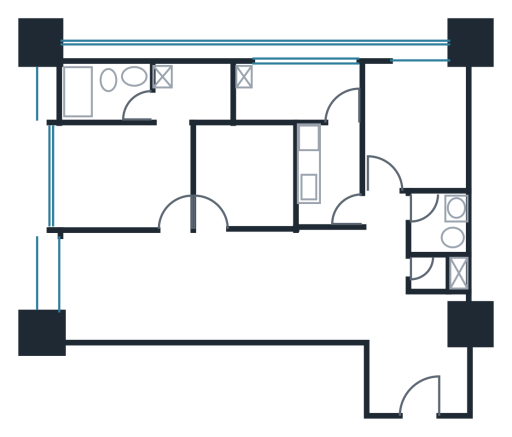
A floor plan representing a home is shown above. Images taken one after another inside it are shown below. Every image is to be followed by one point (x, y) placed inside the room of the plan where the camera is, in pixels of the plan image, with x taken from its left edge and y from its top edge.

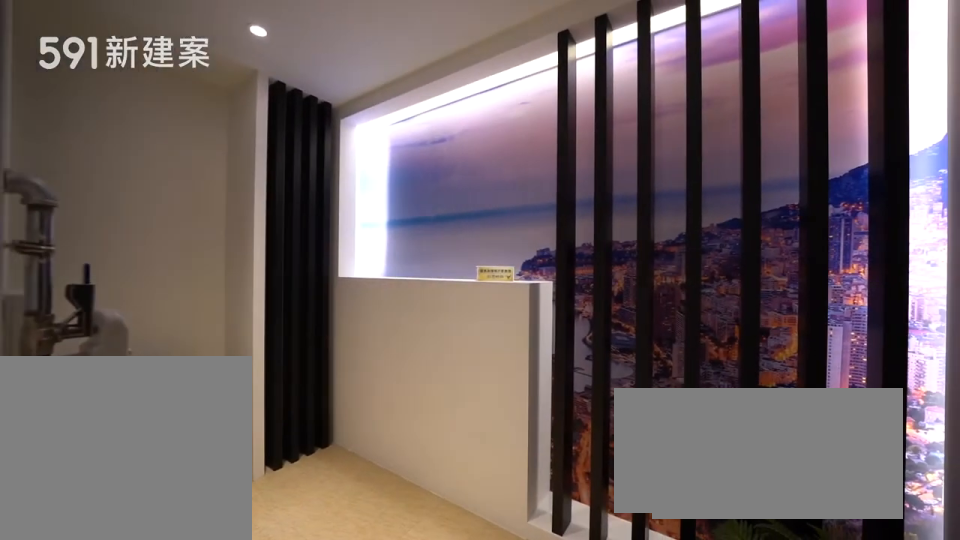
(292, 89)
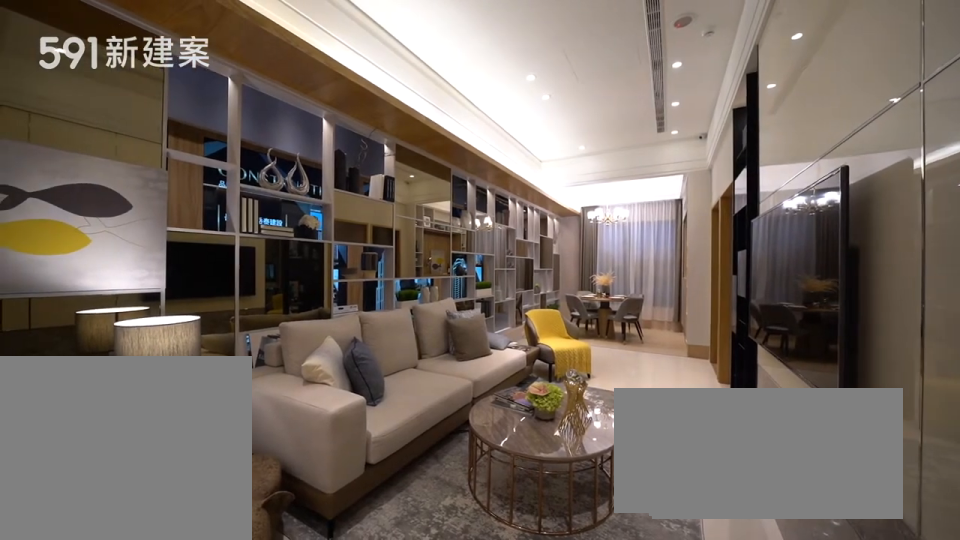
(210, 286)
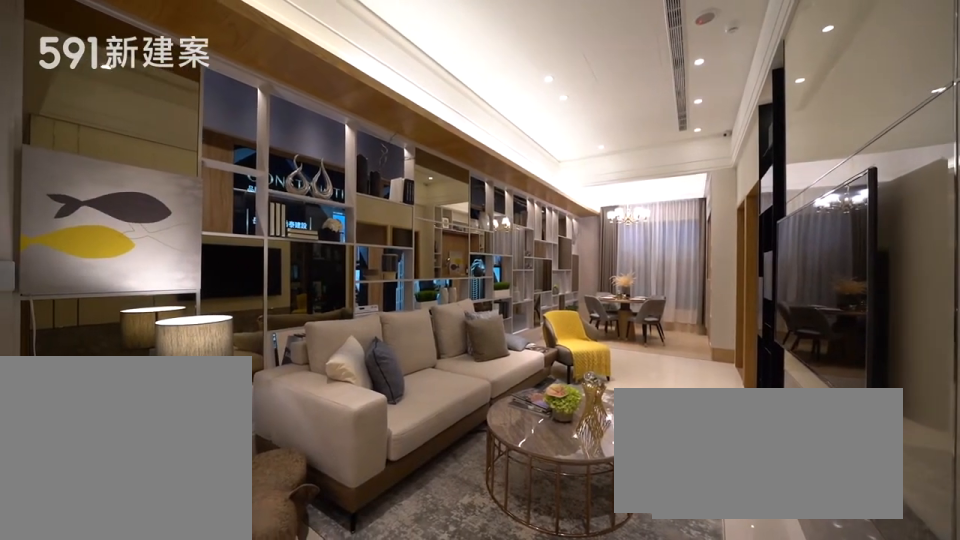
(273, 286)
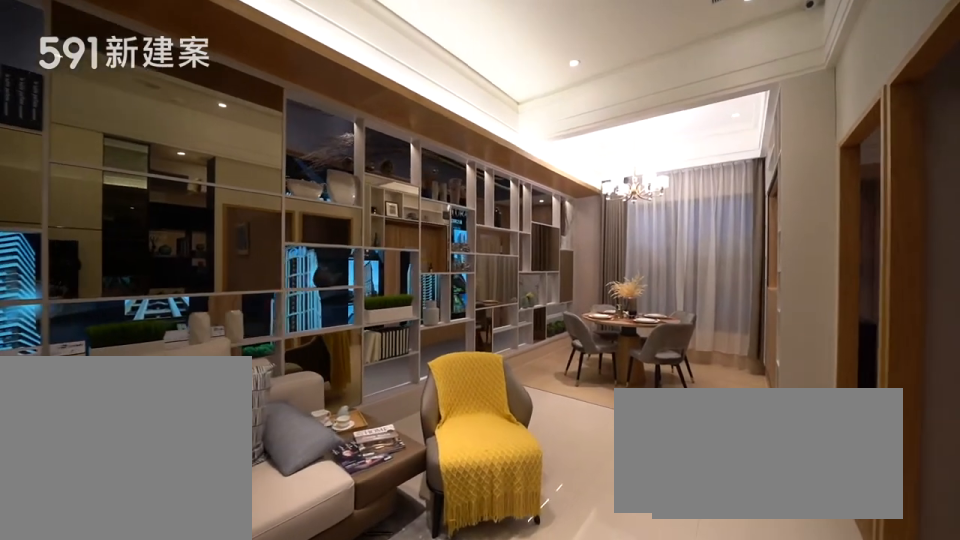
(273, 286)
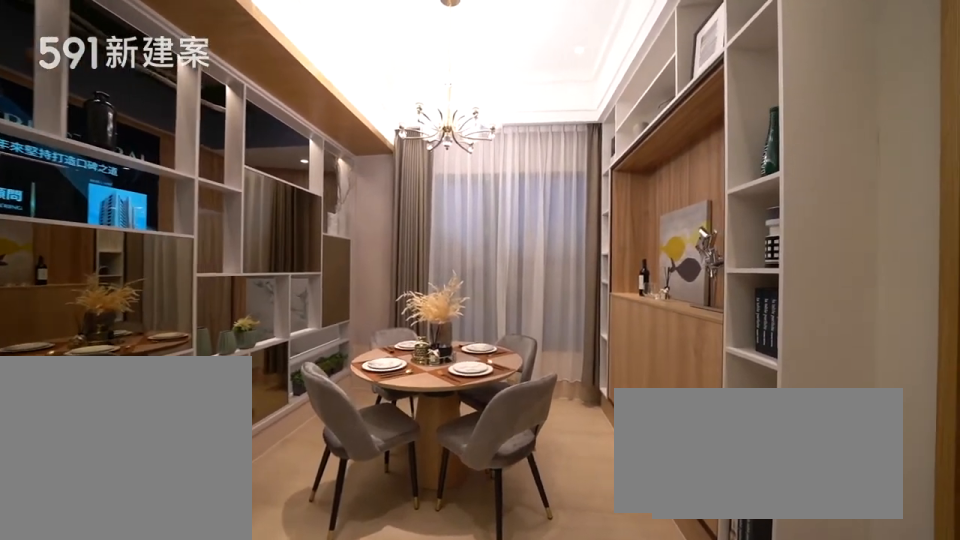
(107, 285)
